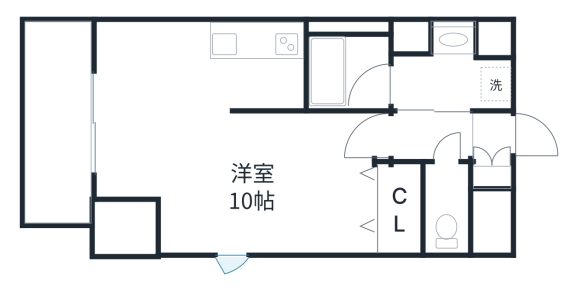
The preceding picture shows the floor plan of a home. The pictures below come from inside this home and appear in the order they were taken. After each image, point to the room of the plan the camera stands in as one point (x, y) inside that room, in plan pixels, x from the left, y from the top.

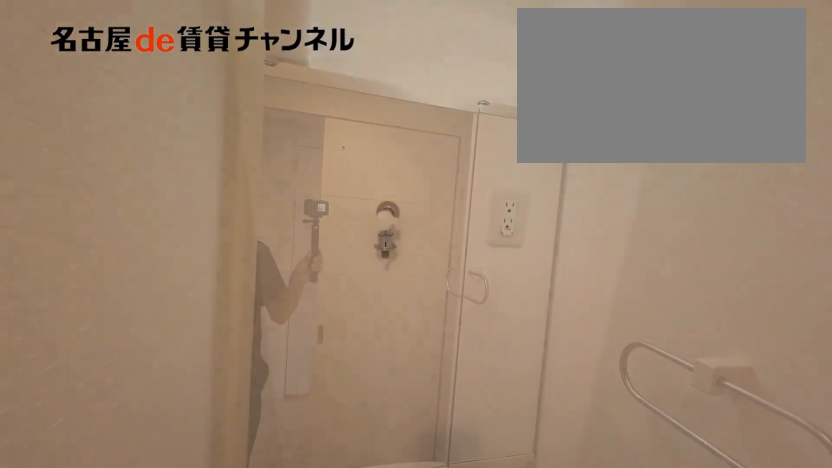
(450, 64)
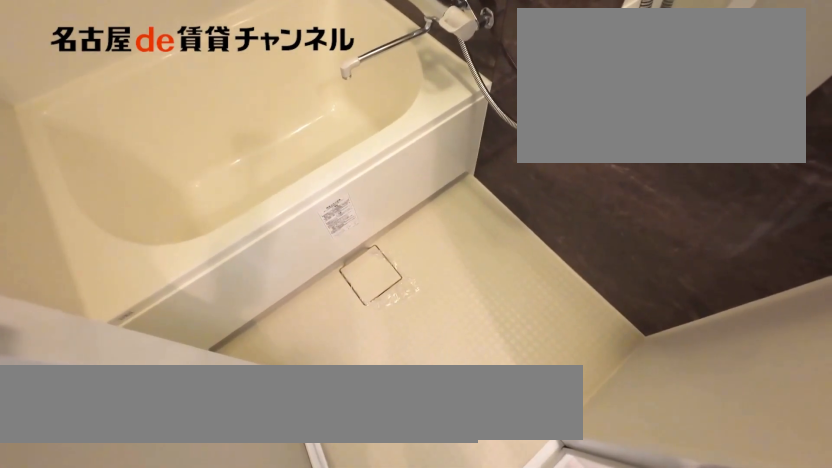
(350, 64)
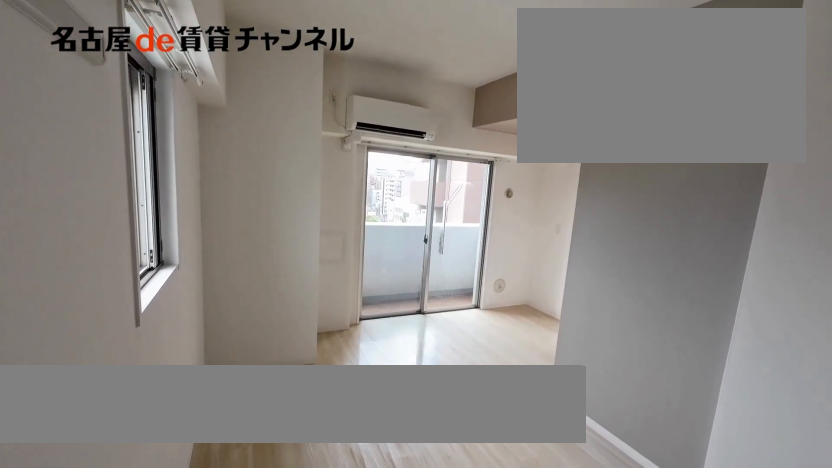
(261, 192)
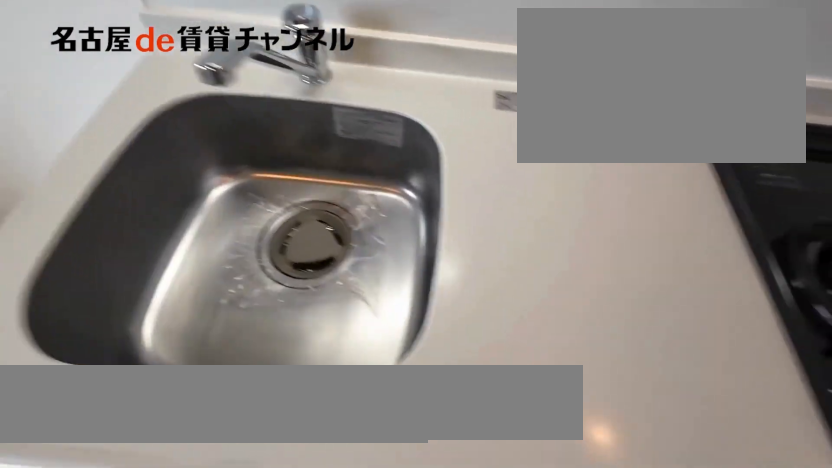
(258, 64)
